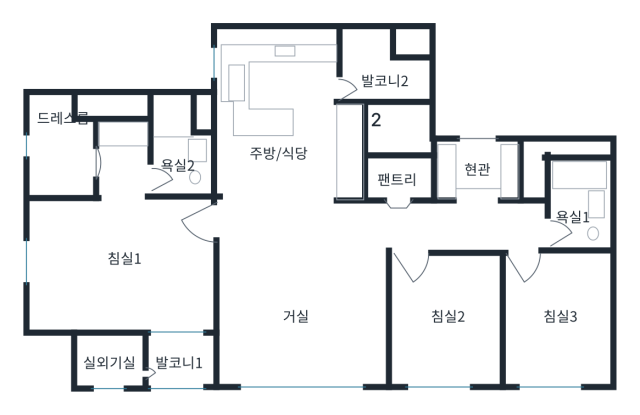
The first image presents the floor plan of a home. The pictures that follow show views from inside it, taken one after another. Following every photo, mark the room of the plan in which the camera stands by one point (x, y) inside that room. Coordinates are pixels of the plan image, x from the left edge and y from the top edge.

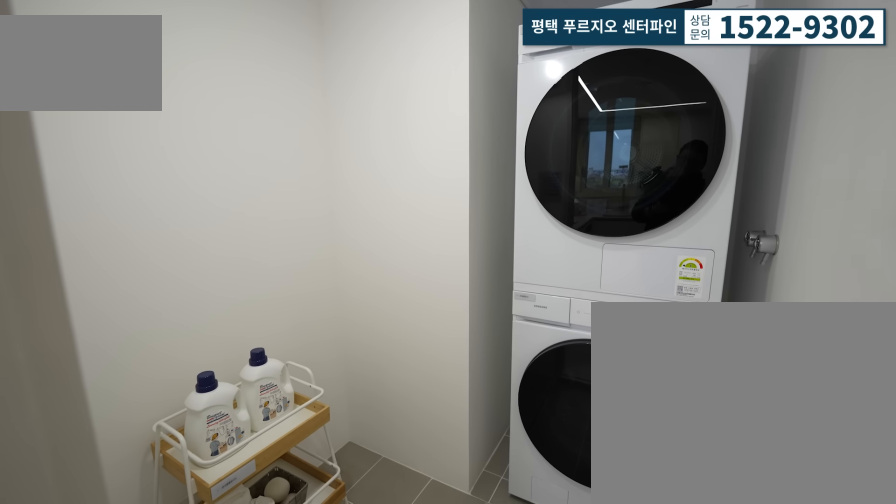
(386, 74)
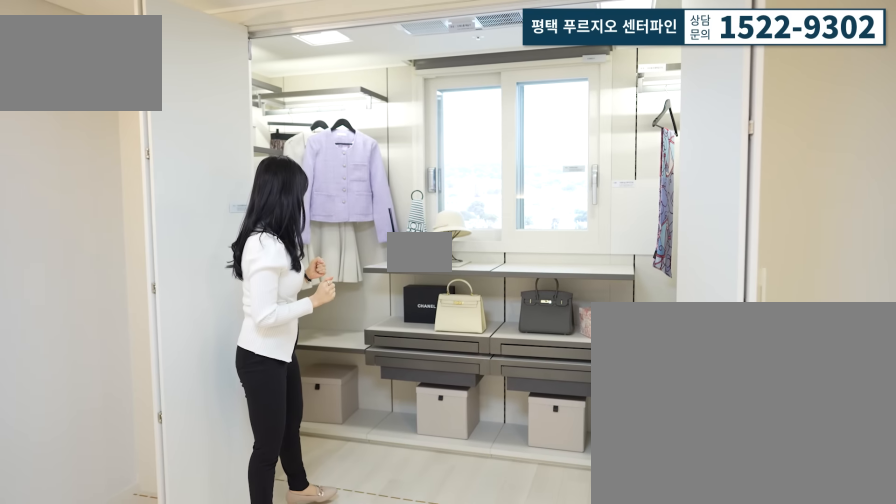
(77, 263)
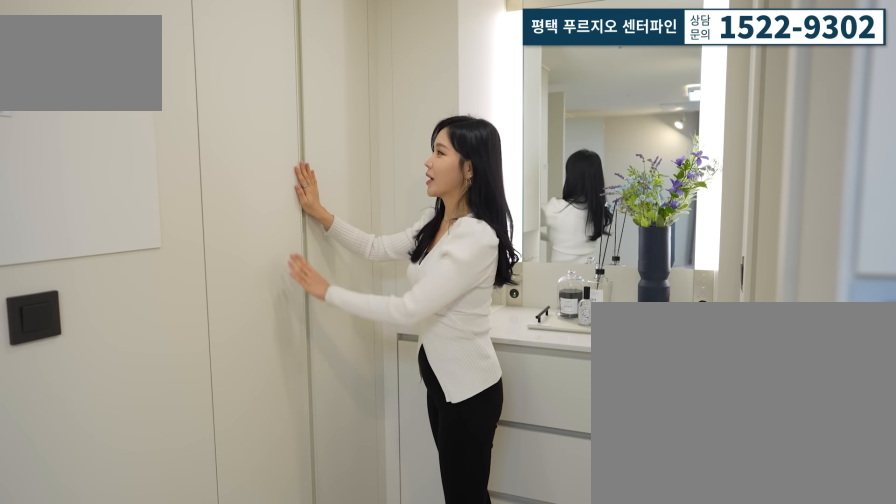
(77, 263)
